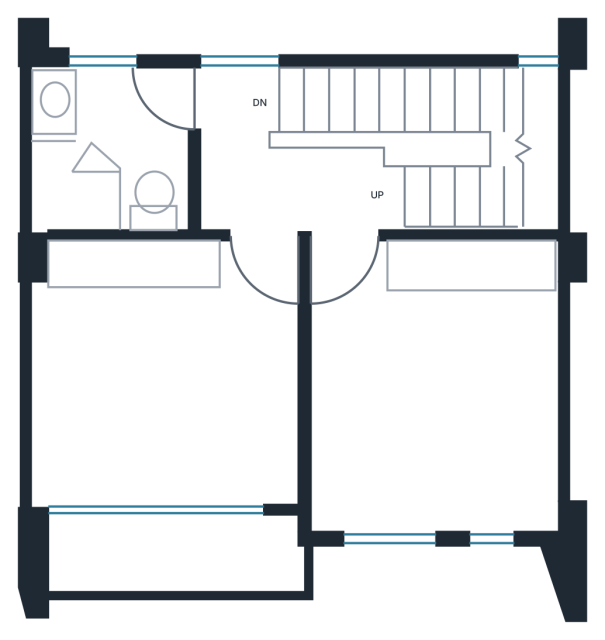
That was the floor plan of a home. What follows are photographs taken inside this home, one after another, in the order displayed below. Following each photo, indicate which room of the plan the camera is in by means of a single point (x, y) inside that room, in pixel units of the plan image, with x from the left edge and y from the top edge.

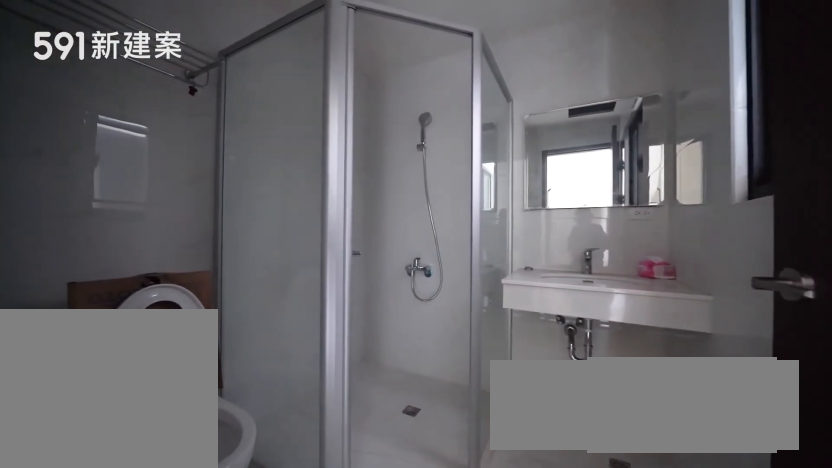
(106, 152)
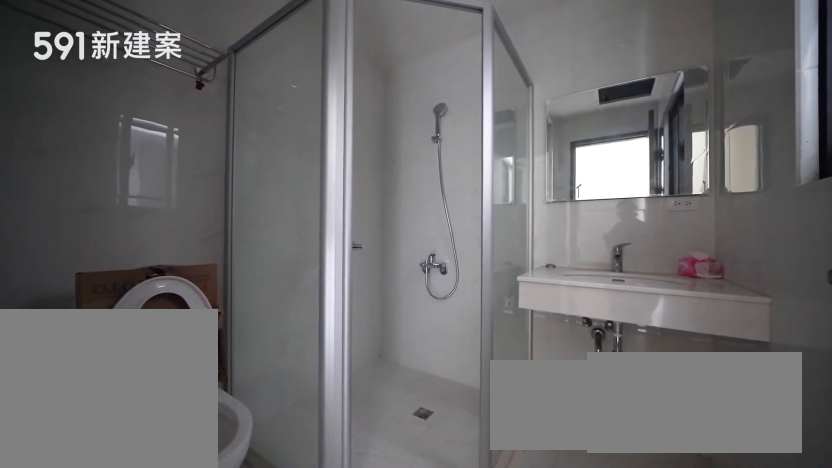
(106, 152)
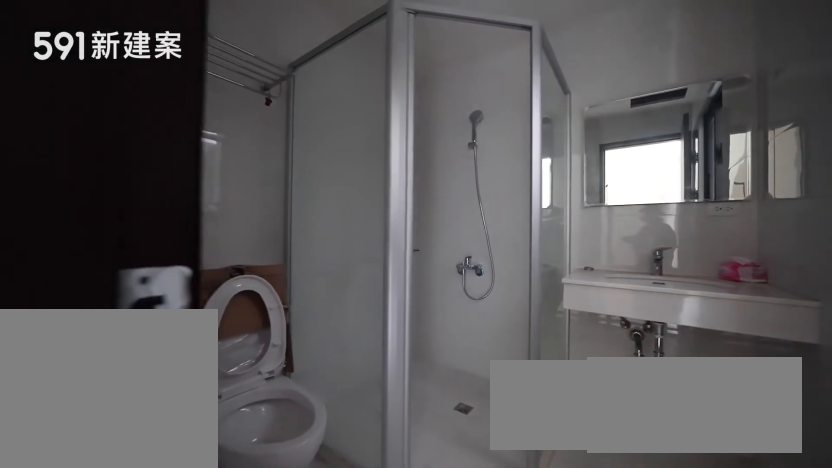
(106, 152)
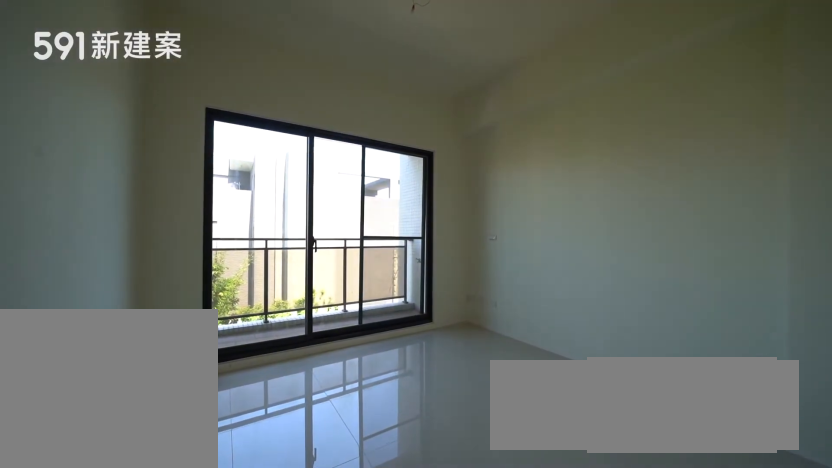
(165, 371)
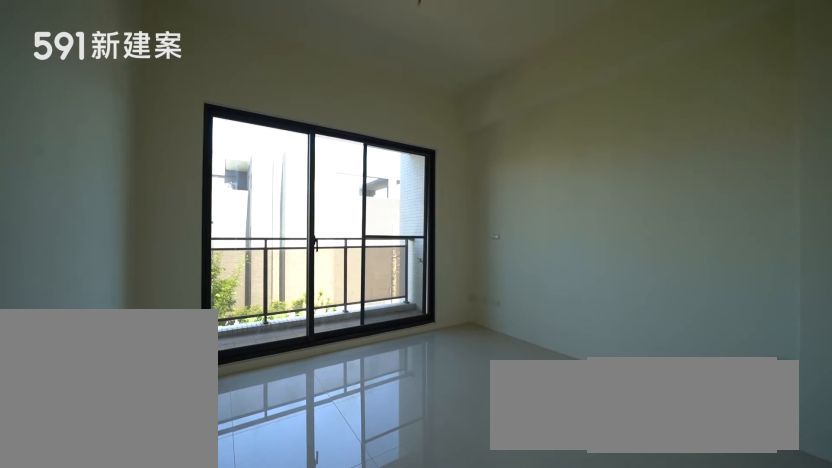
(165, 371)
